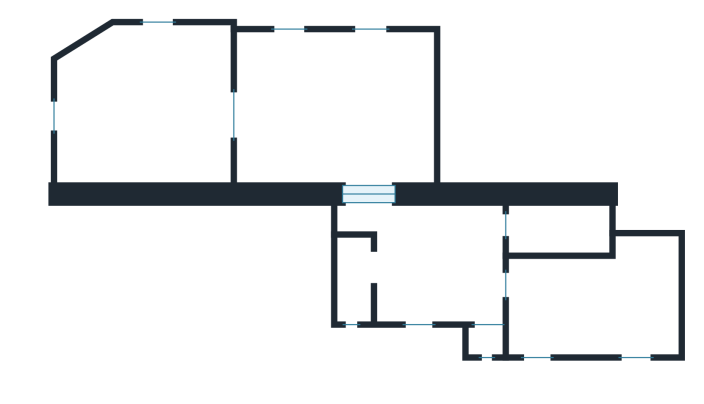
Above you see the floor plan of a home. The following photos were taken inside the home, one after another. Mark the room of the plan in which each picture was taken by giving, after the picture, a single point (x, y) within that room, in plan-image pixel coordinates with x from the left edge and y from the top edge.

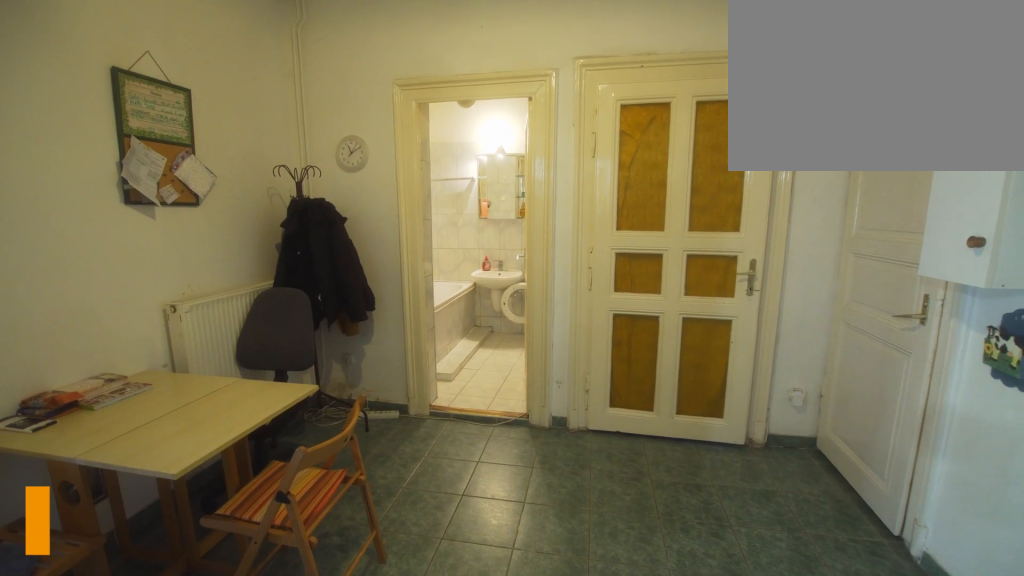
(422, 268)
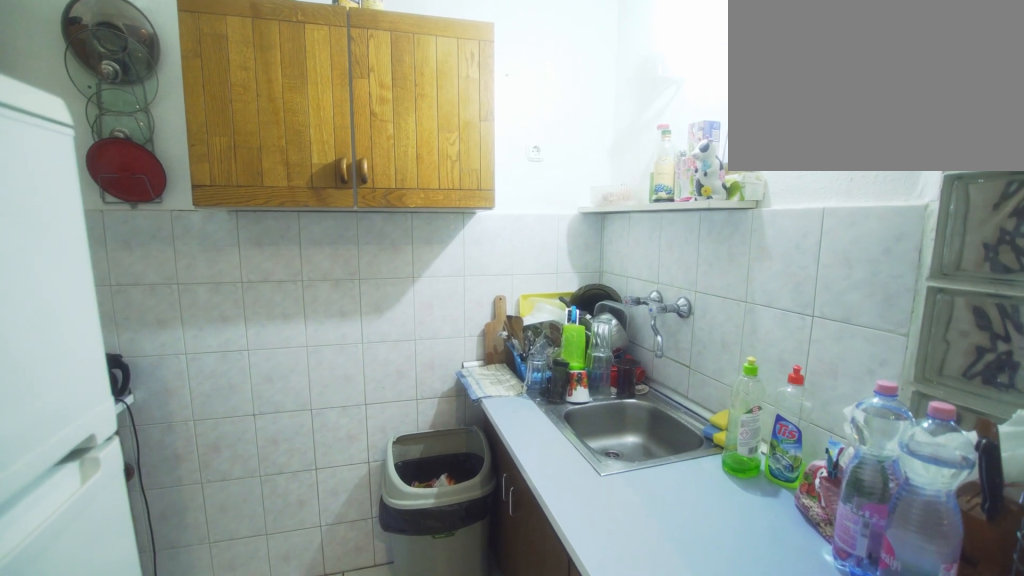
(356, 272)
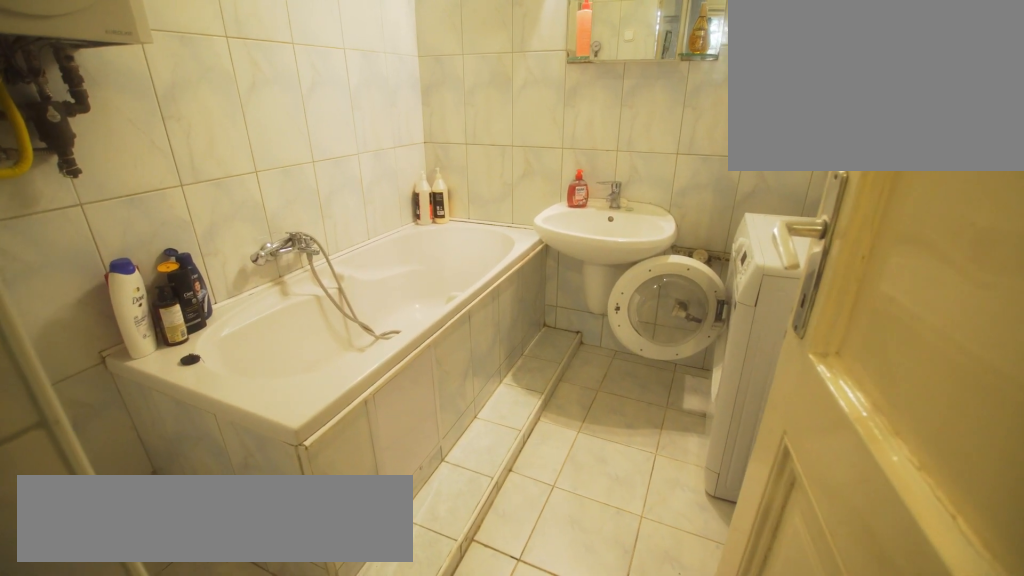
(558, 224)
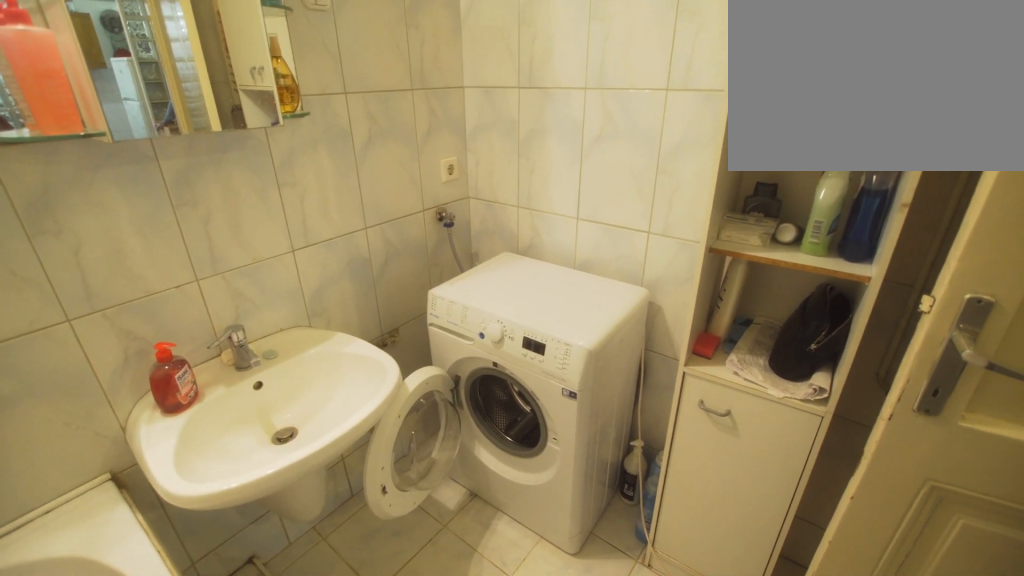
(557, 223)
